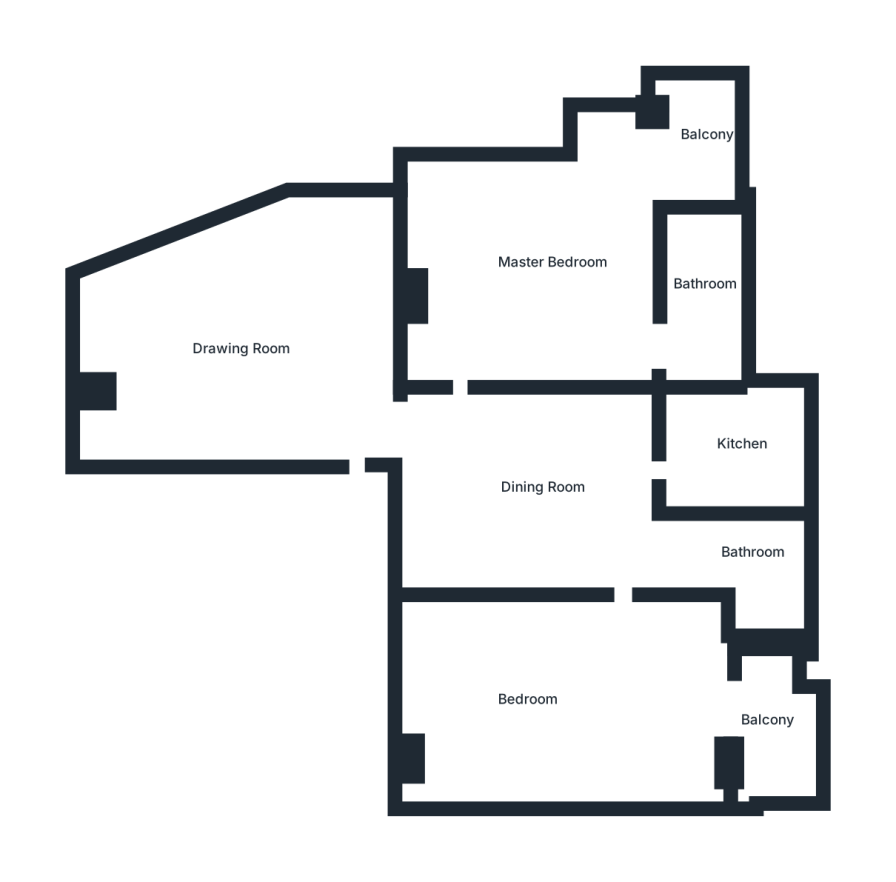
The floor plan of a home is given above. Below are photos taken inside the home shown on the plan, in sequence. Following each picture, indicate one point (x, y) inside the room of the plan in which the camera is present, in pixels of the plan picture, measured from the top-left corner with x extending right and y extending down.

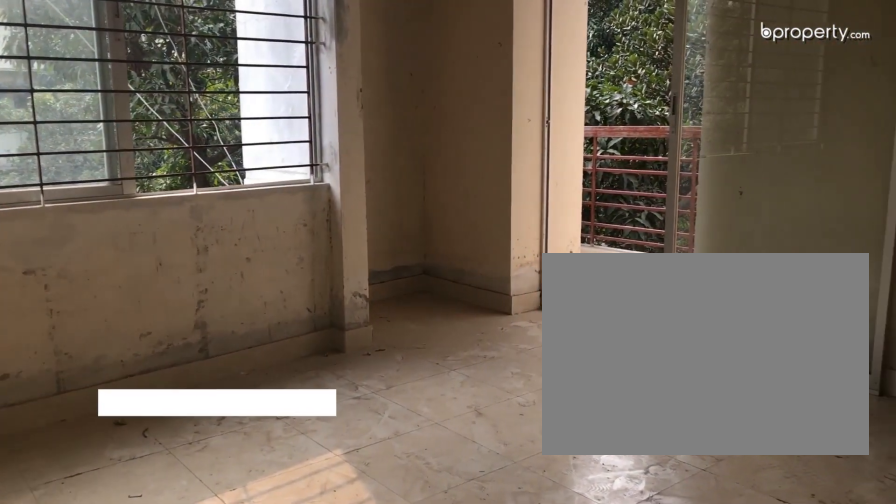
(554, 295)
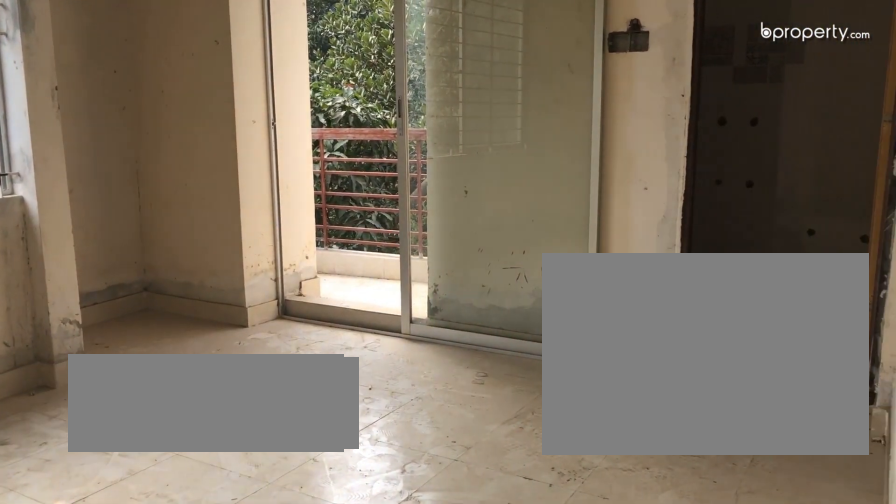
(554, 295)
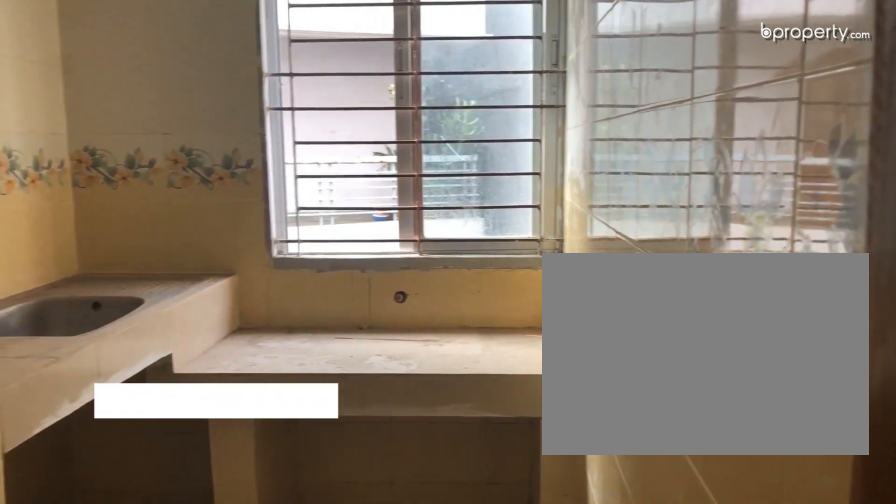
(732, 452)
